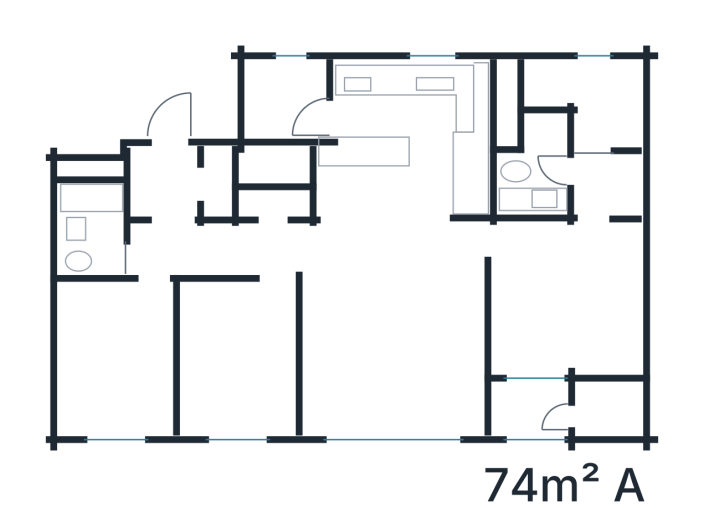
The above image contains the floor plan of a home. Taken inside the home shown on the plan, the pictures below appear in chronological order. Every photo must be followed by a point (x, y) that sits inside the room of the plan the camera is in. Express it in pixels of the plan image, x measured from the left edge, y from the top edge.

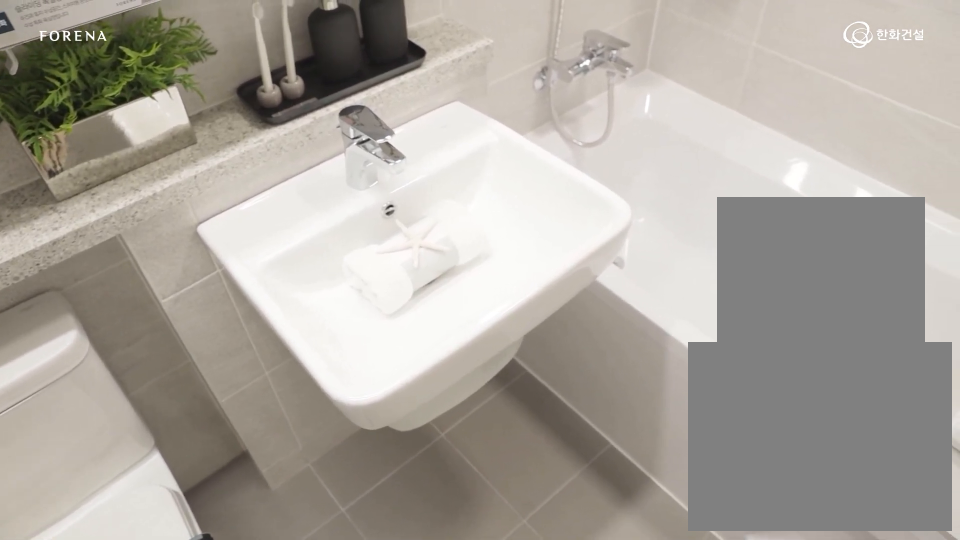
(118, 254)
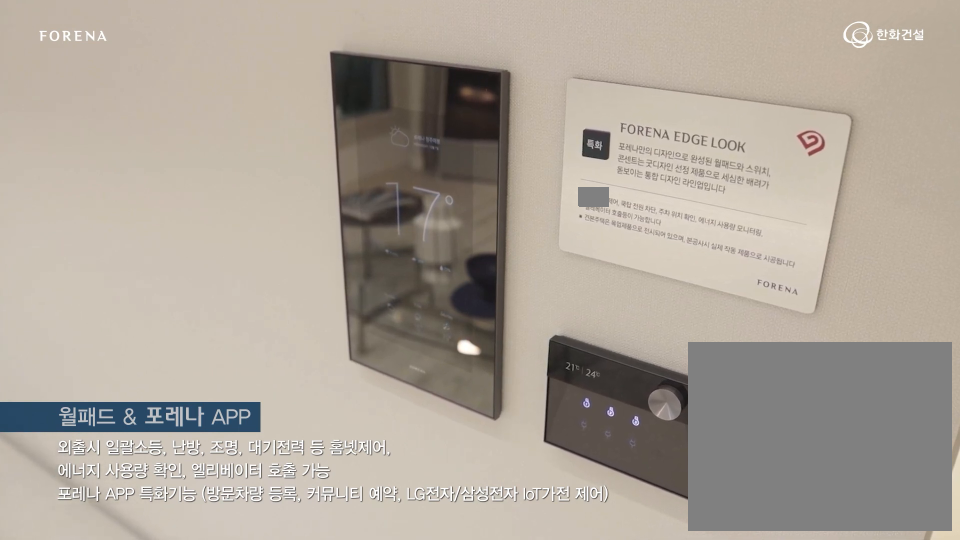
(399, 339)
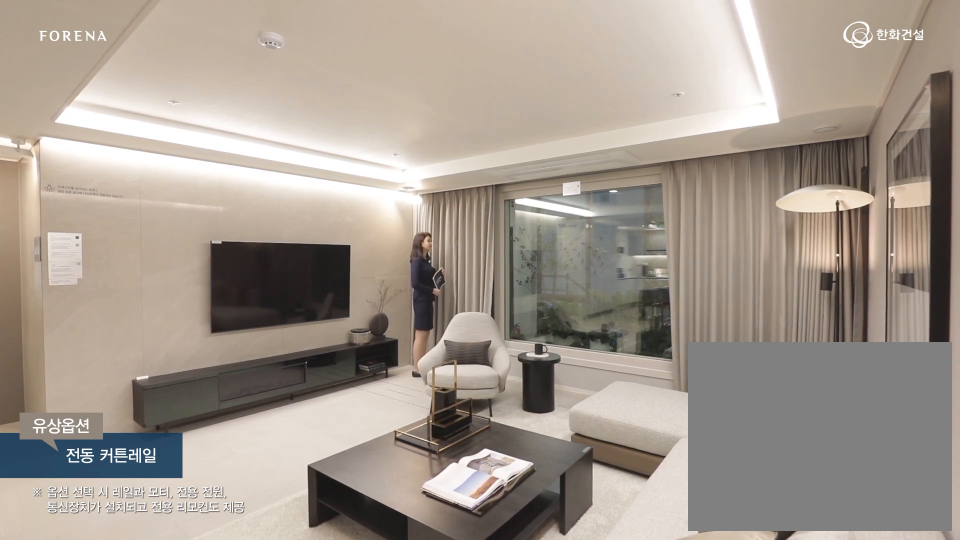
(399, 339)
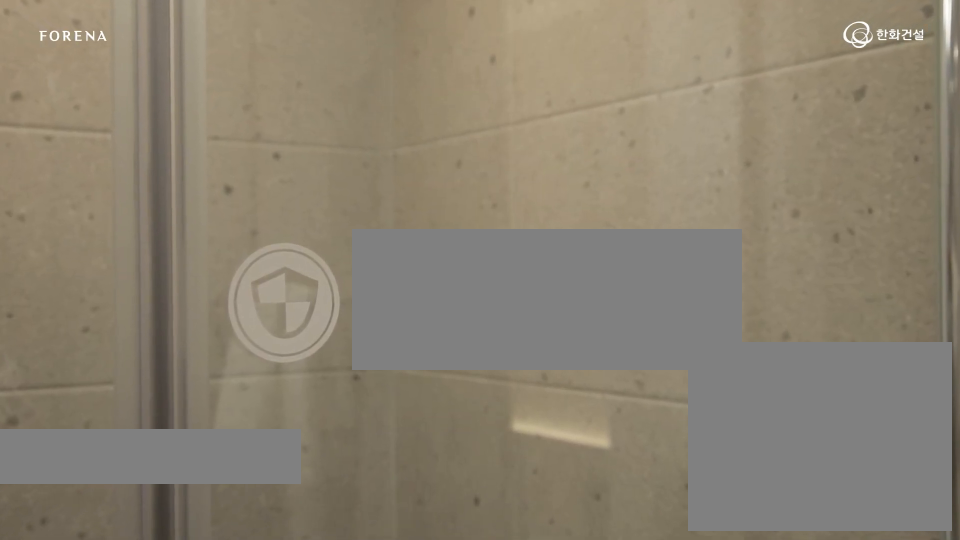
(559, 172)
